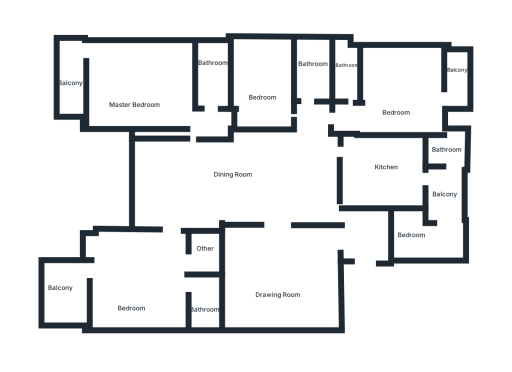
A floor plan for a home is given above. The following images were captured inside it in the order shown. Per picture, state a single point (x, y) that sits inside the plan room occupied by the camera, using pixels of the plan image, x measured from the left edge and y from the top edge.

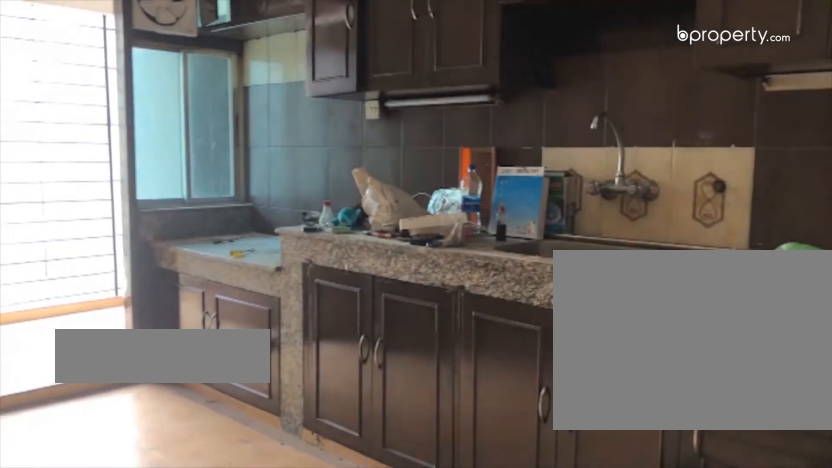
(386, 166)
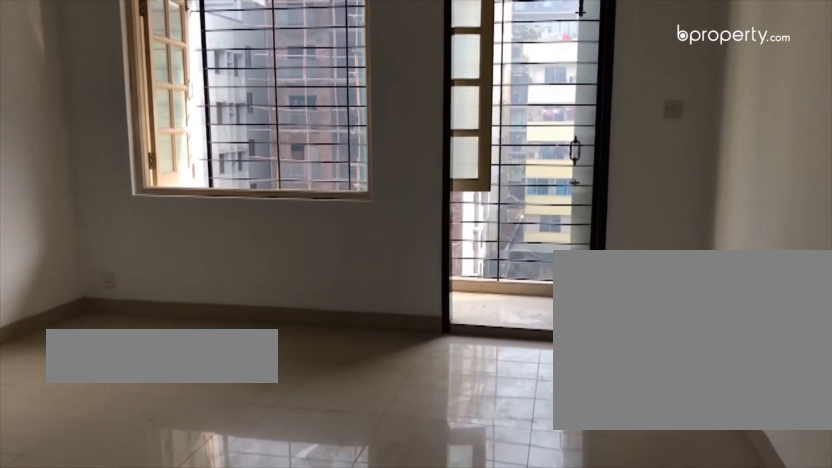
(396, 89)
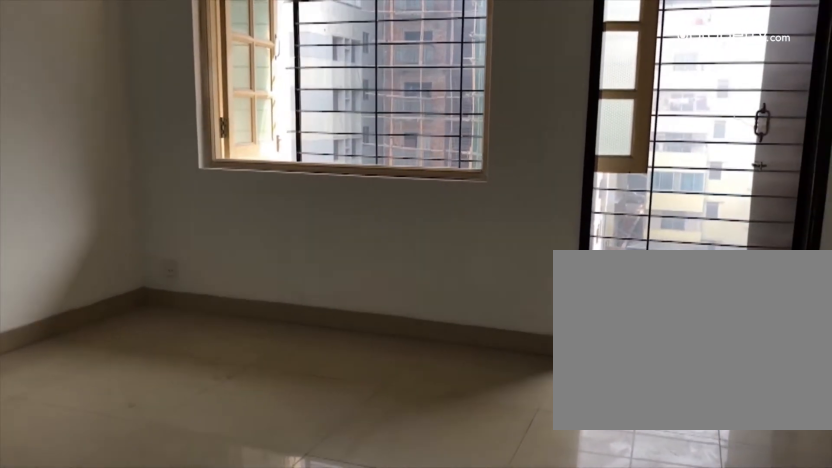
(396, 89)
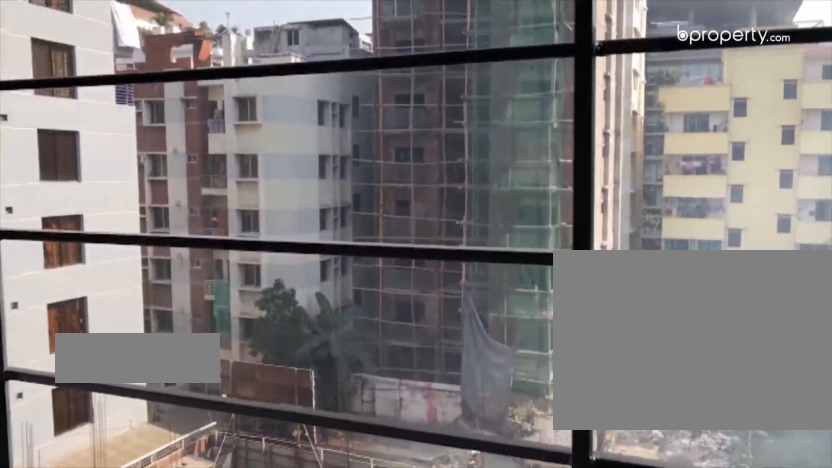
(456, 79)
